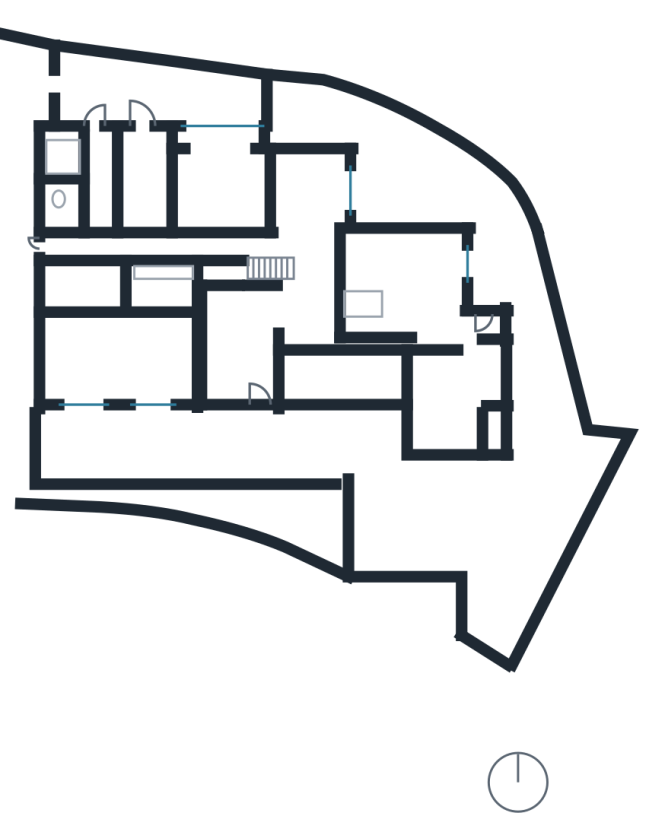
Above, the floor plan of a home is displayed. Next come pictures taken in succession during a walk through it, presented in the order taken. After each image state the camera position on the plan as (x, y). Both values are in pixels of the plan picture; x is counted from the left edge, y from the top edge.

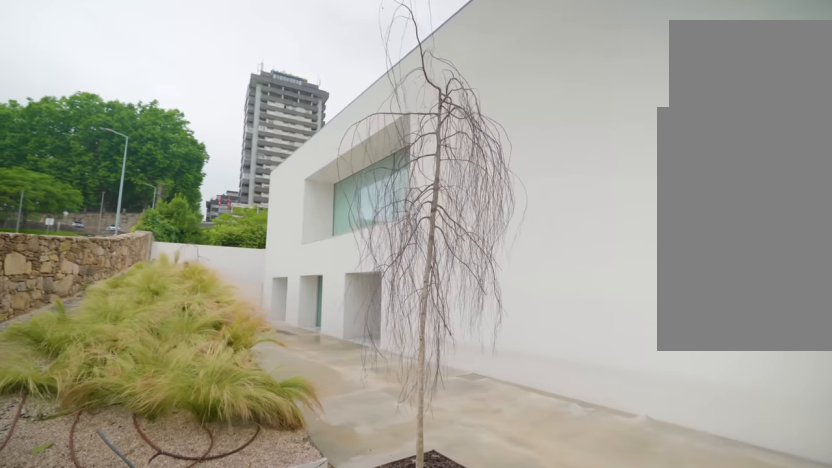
(367, 521)
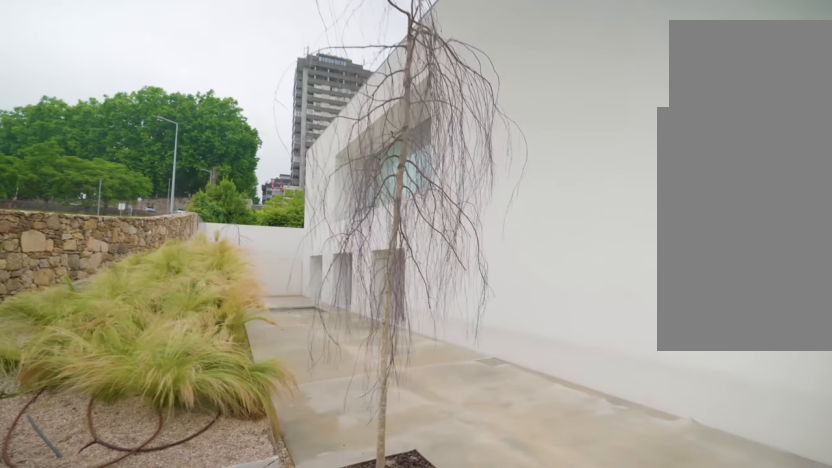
(369, 519)
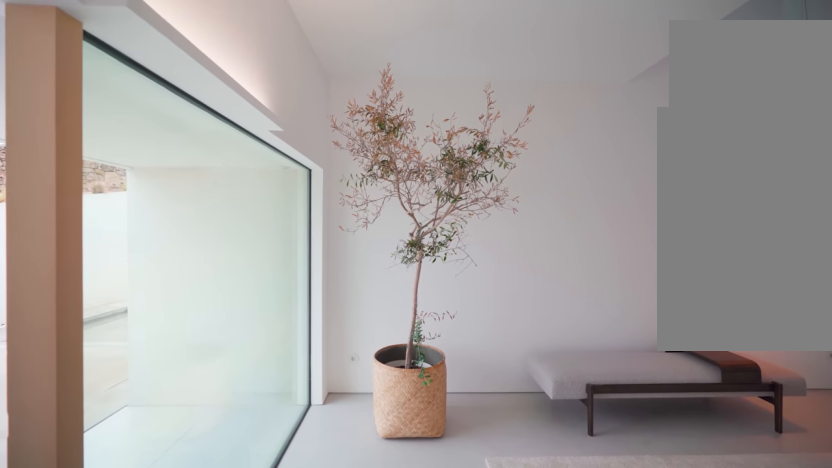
(259, 388)
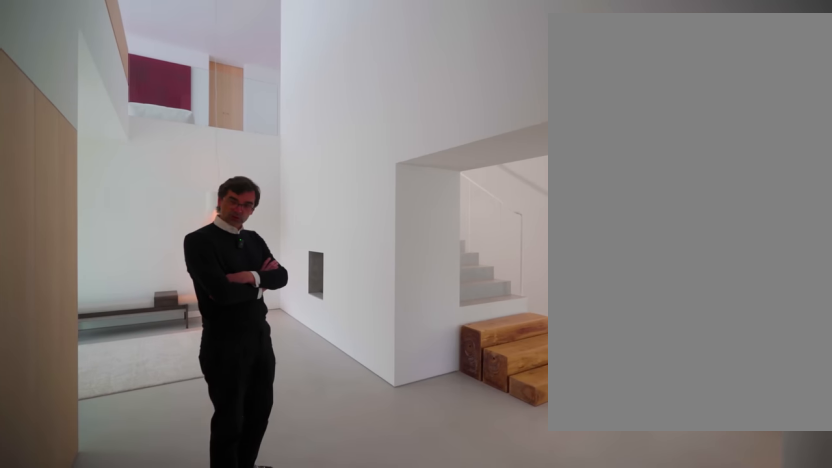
(323, 307)
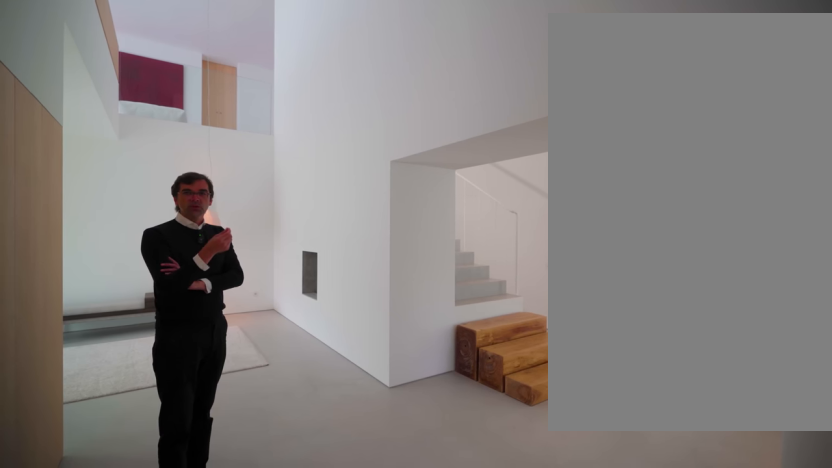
(324, 308)
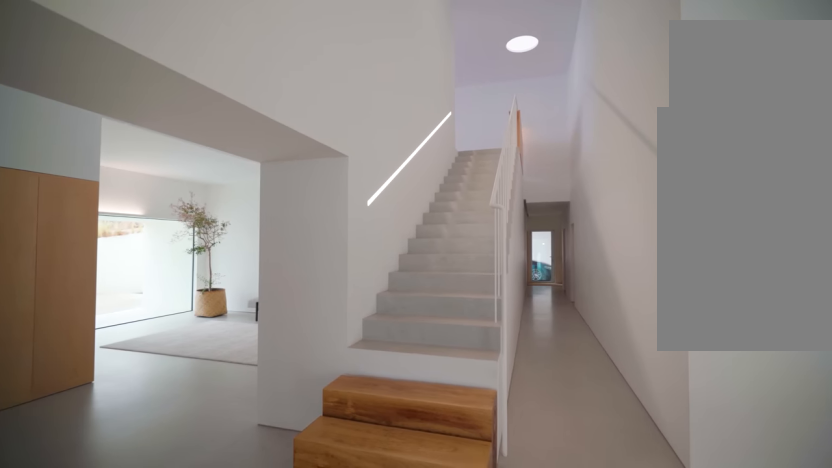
(330, 248)
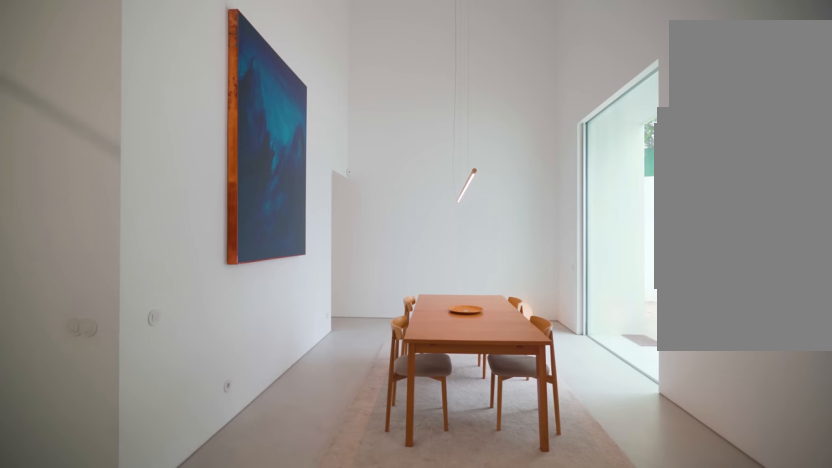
(321, 267)
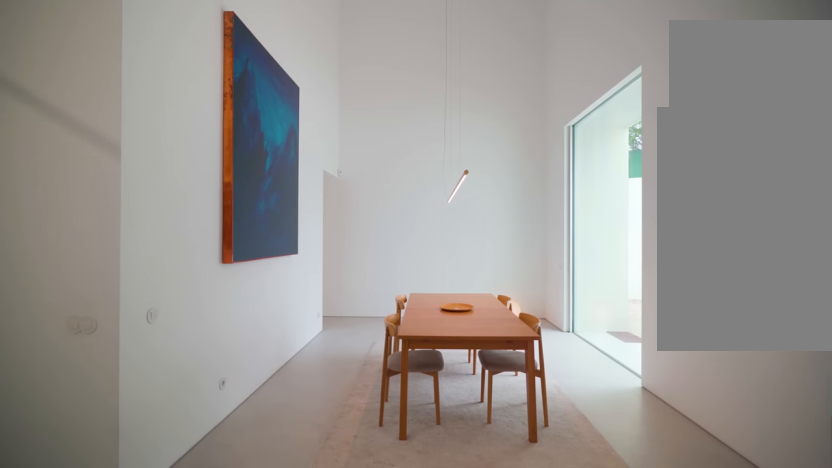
(321, 267)
